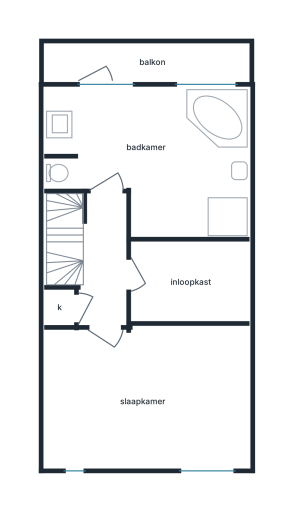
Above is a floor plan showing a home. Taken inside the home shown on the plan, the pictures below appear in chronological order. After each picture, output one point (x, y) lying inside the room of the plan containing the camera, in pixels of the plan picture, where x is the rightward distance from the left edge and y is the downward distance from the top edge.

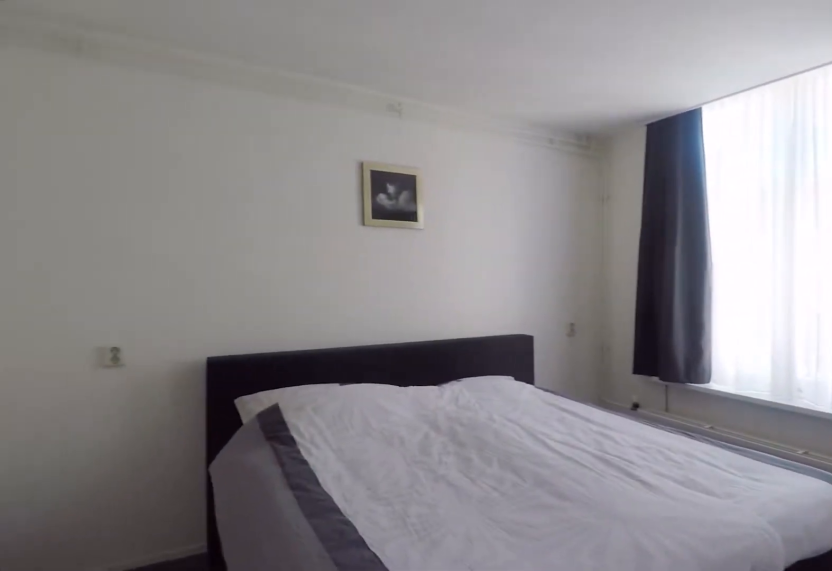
(147, 397)
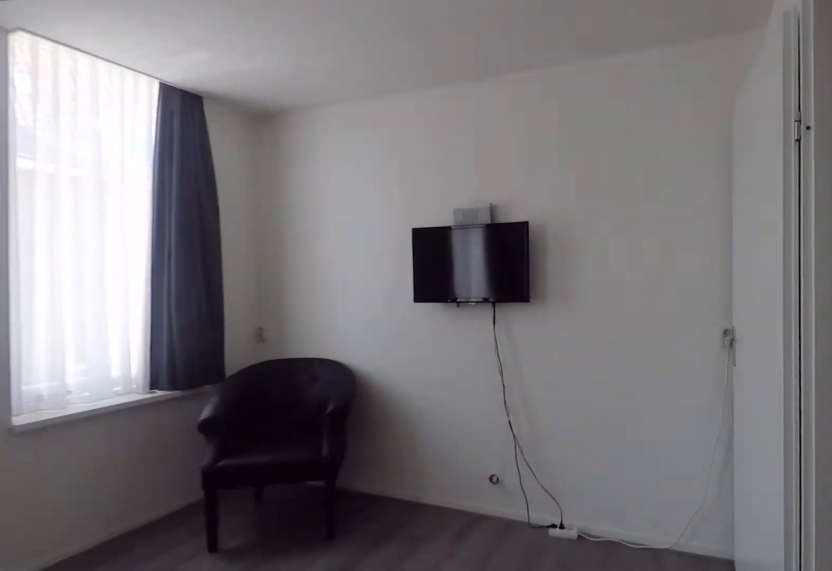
(147, 397)
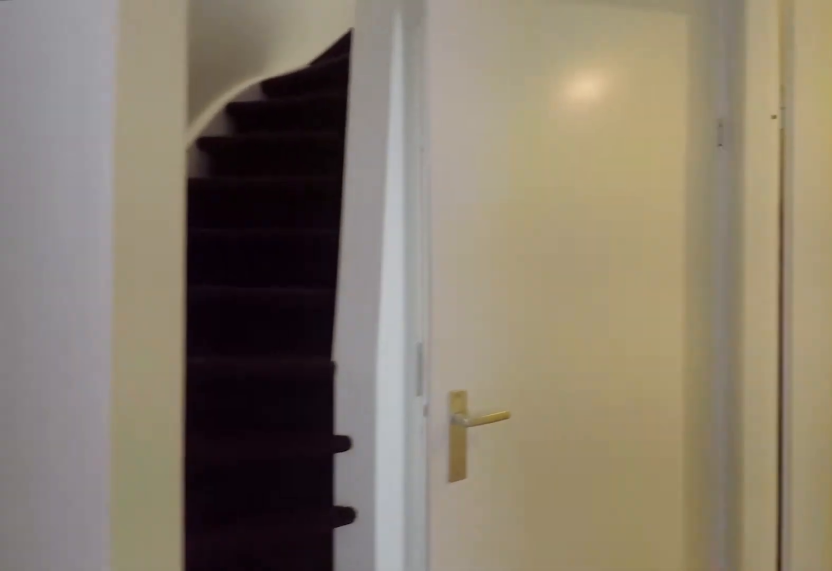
(104, 263)
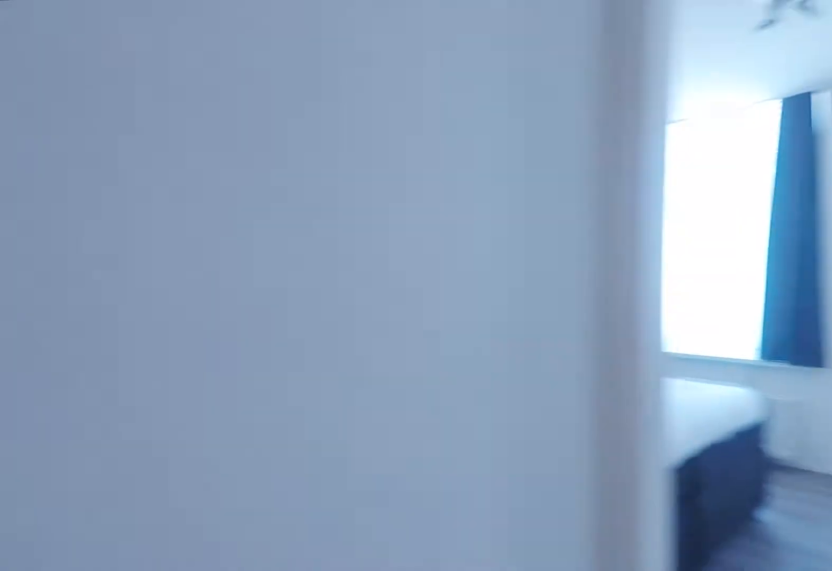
(104, 263)
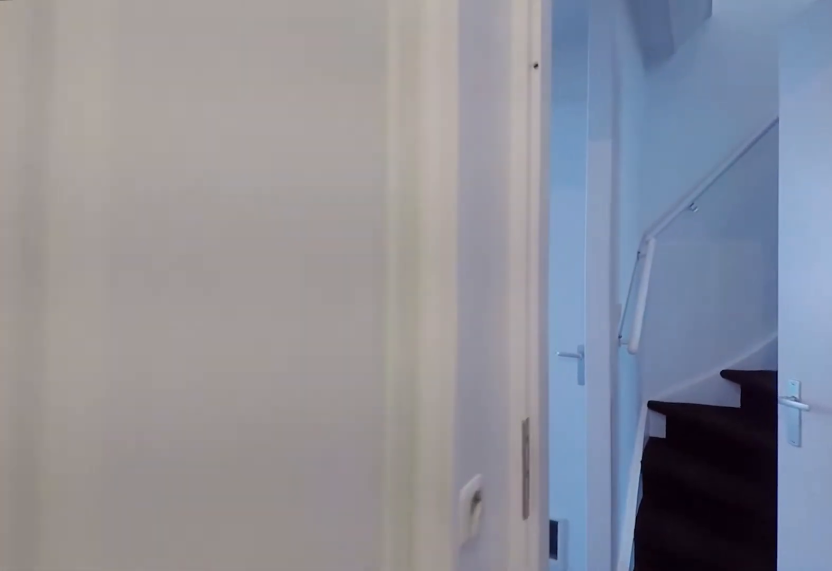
(188, 282)
